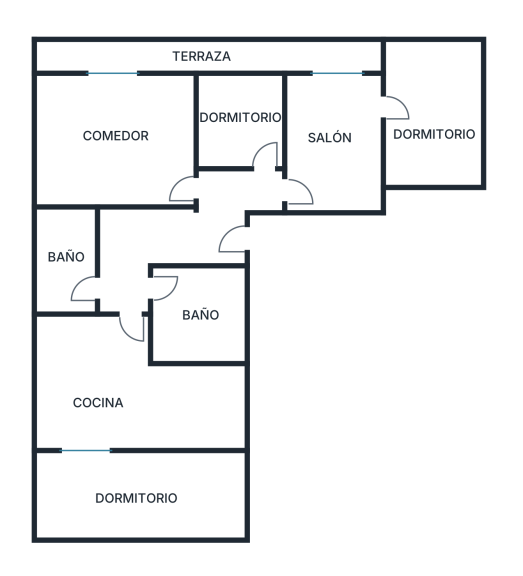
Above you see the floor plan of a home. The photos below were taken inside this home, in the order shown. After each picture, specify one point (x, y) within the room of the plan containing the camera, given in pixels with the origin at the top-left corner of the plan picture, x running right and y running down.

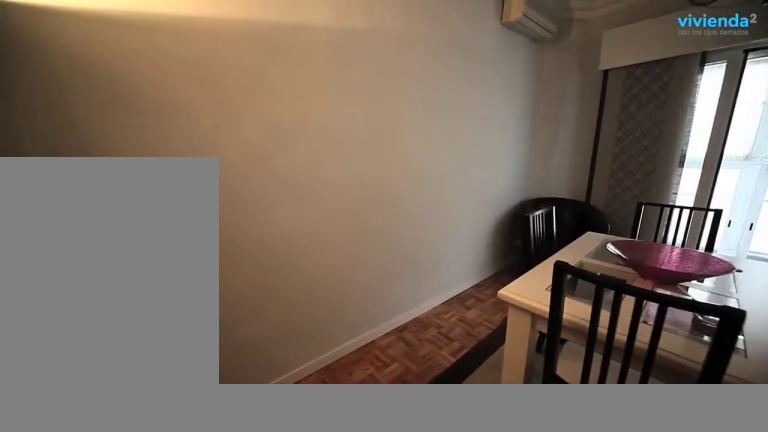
(130, 172)
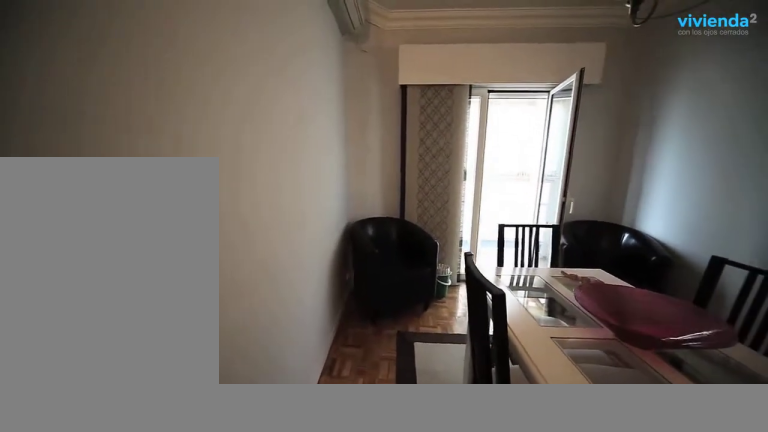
(130, 171)
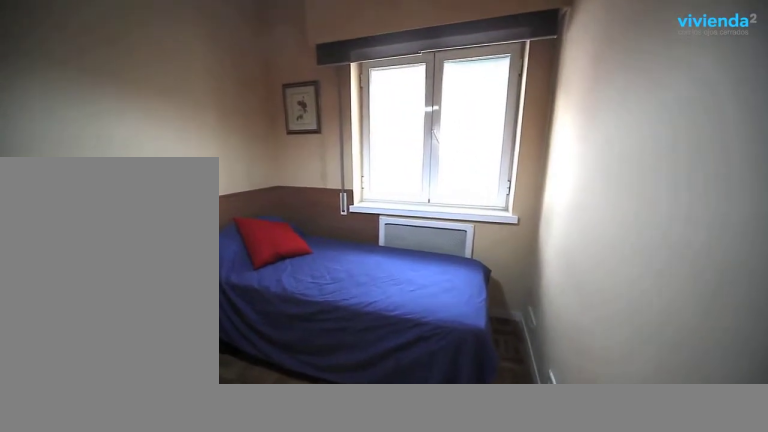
(240, 130)
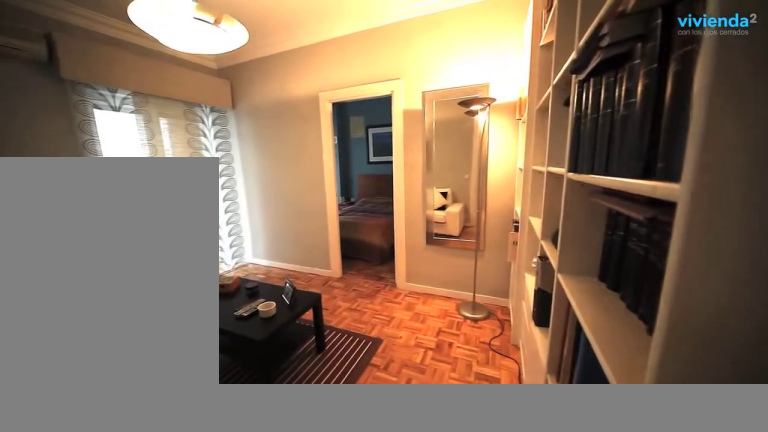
(352, 178)
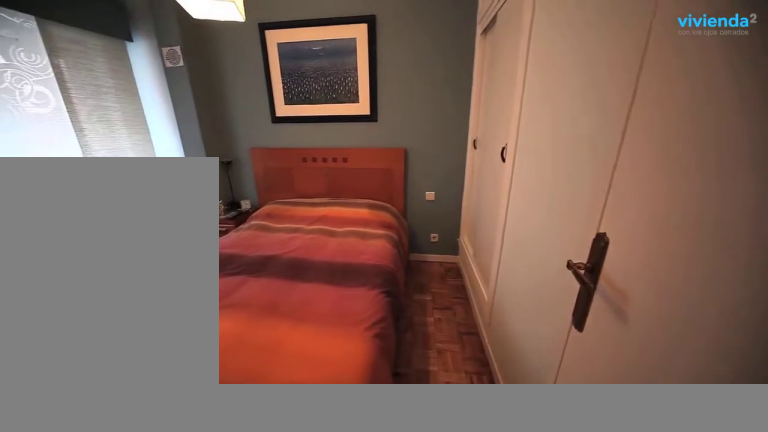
(429, 90)
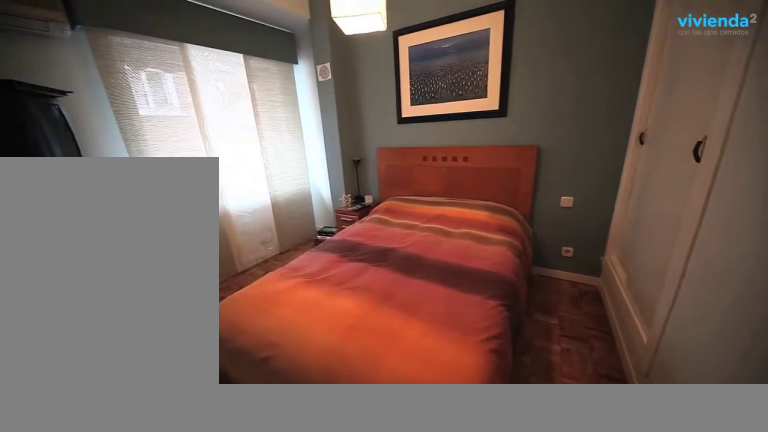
(429, 90)
